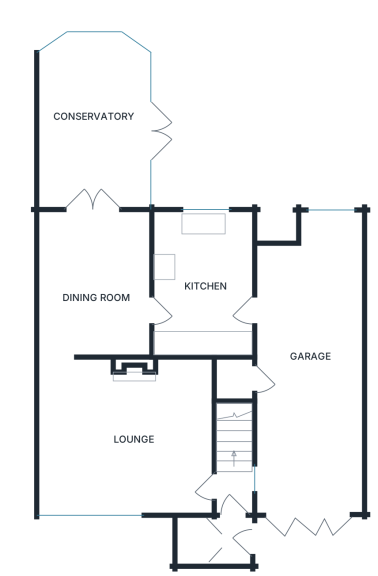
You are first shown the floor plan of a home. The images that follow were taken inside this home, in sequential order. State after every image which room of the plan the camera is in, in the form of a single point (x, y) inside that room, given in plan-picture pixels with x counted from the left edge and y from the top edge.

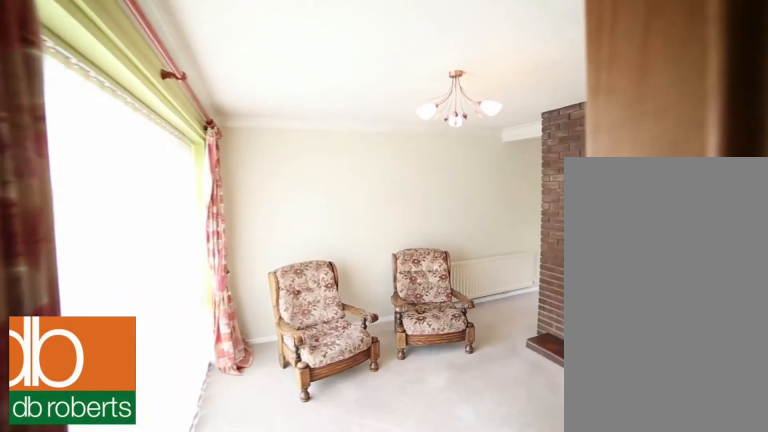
(125, 436)
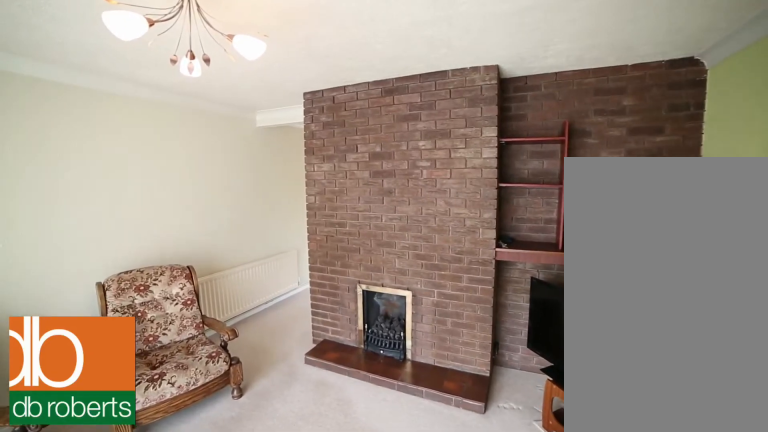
(125, 436)
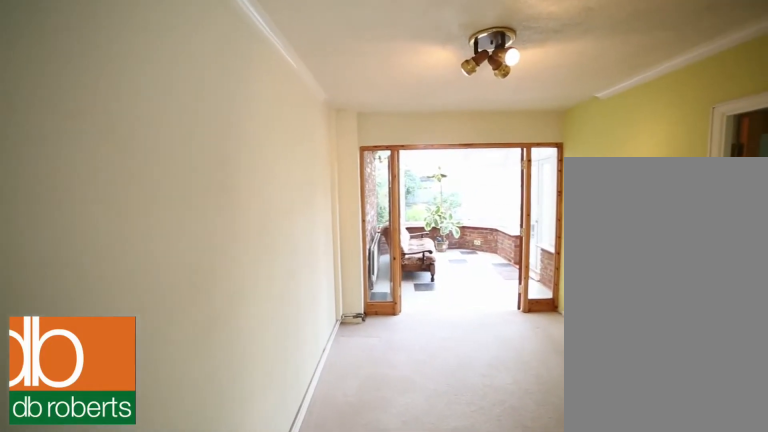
(95, 277)
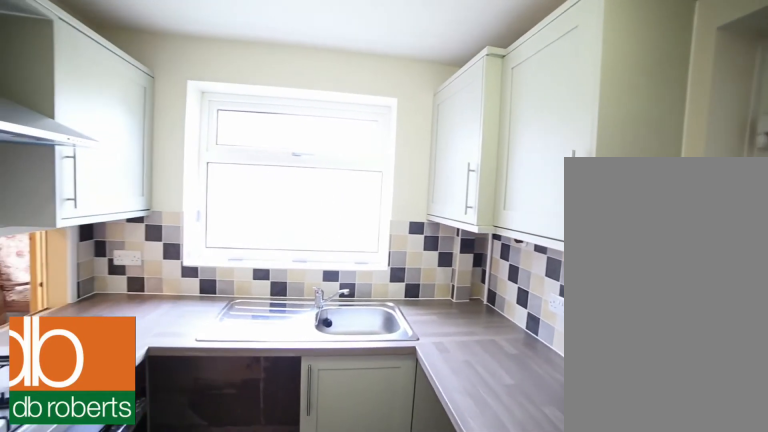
(234, 286)
